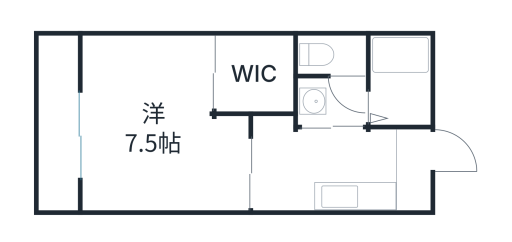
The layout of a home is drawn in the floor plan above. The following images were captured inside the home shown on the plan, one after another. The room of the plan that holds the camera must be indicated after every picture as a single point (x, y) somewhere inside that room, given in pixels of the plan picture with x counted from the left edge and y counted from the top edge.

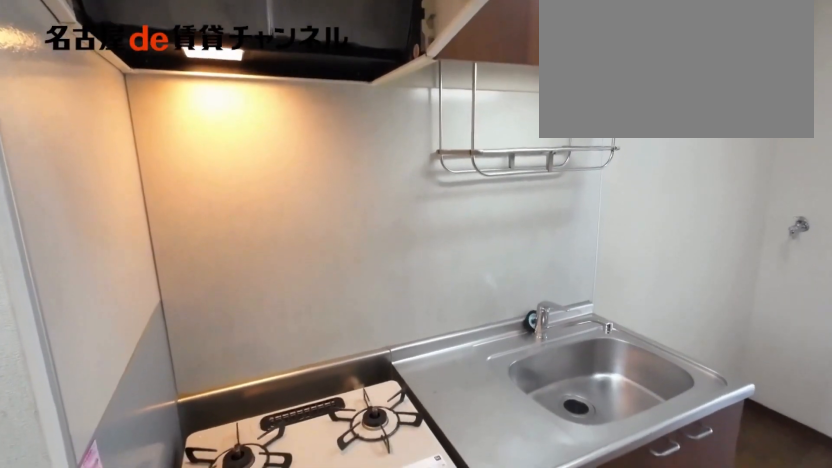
(353, 197)
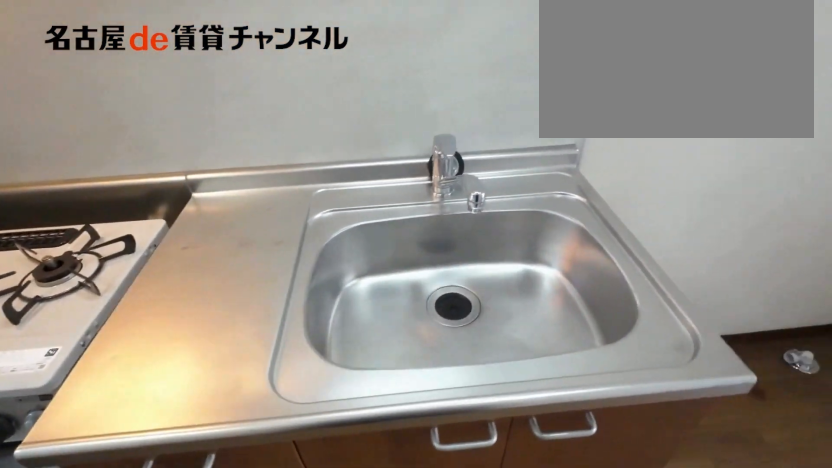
(354, 197)
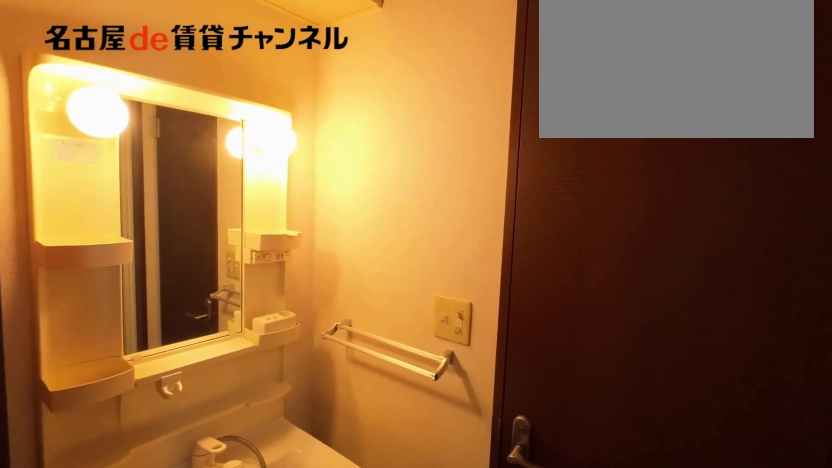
(334, 103)
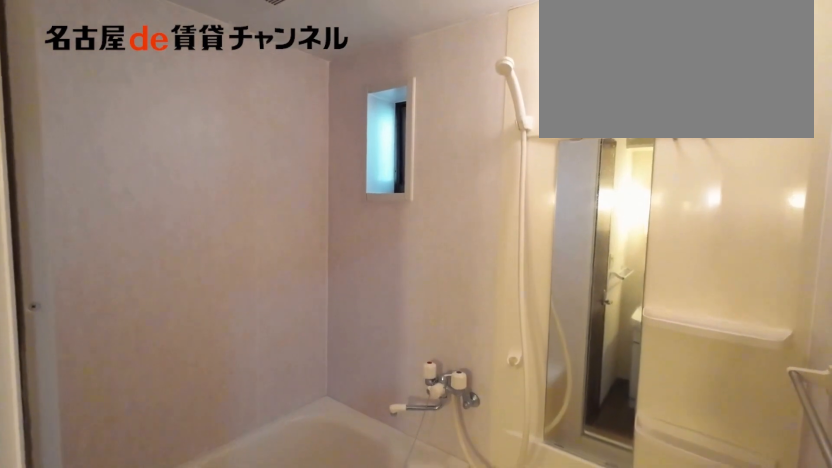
(401, 81)
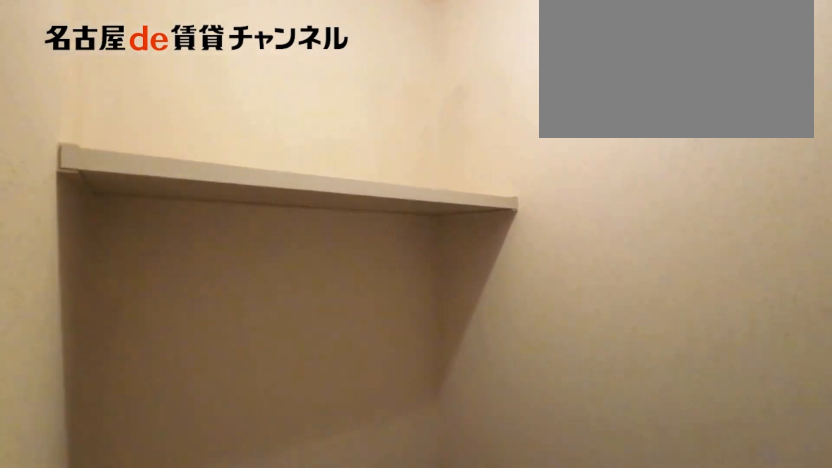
(334, 54)
